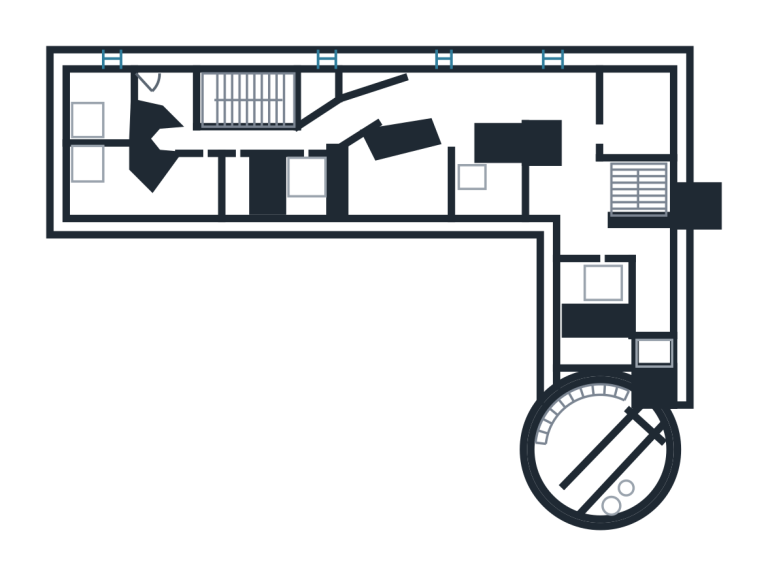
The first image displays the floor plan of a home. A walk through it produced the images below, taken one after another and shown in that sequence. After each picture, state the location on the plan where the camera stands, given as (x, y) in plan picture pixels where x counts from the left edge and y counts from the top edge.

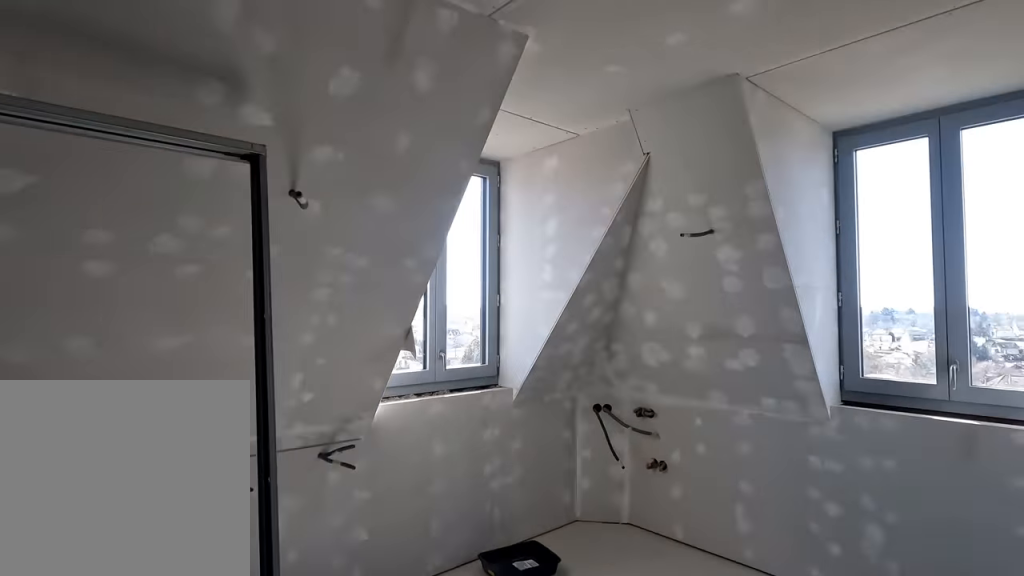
(111, 172)
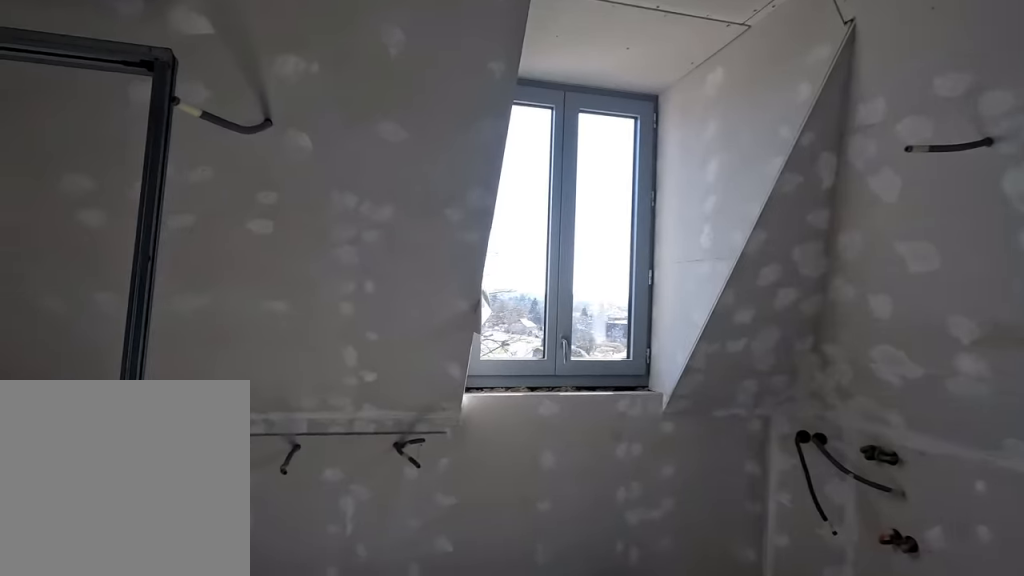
(98, 178)
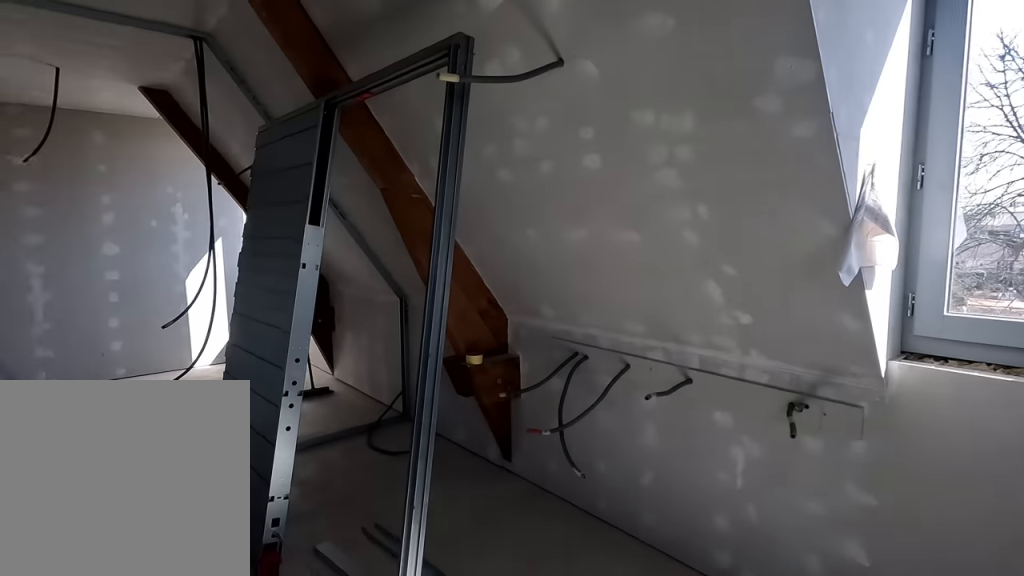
(98, 181)
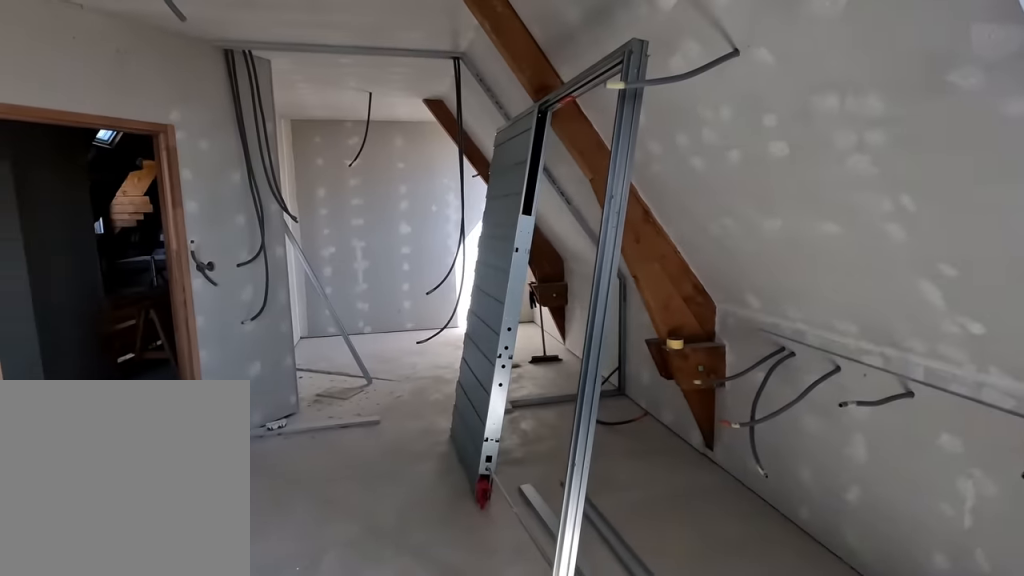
(98, 181)
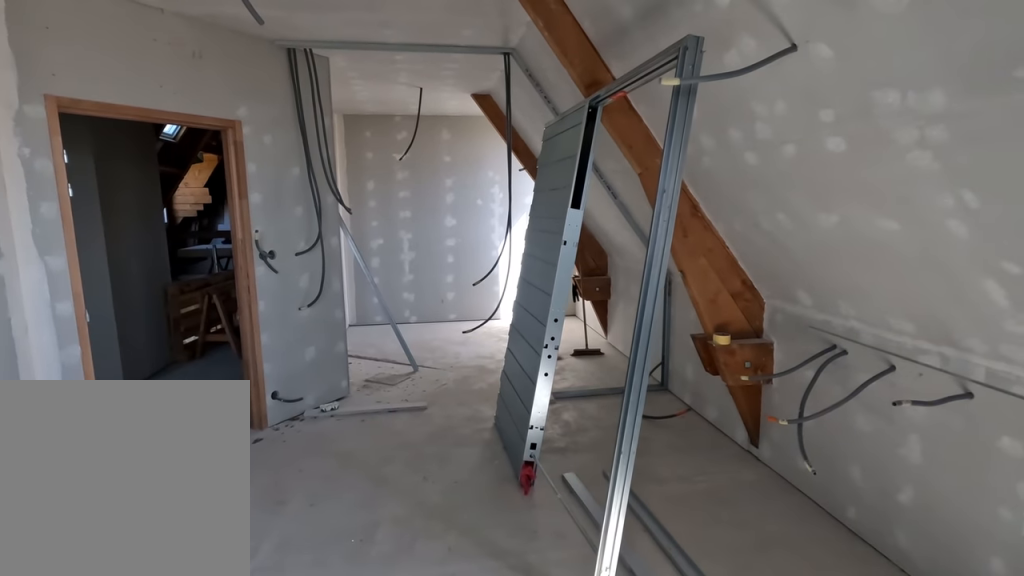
(98, 181)
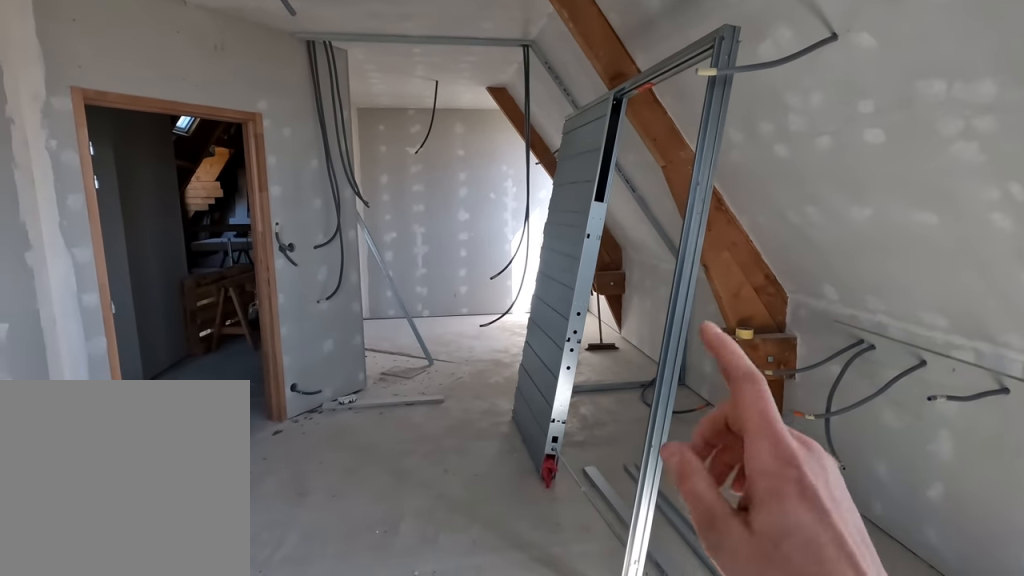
(101, 184)
